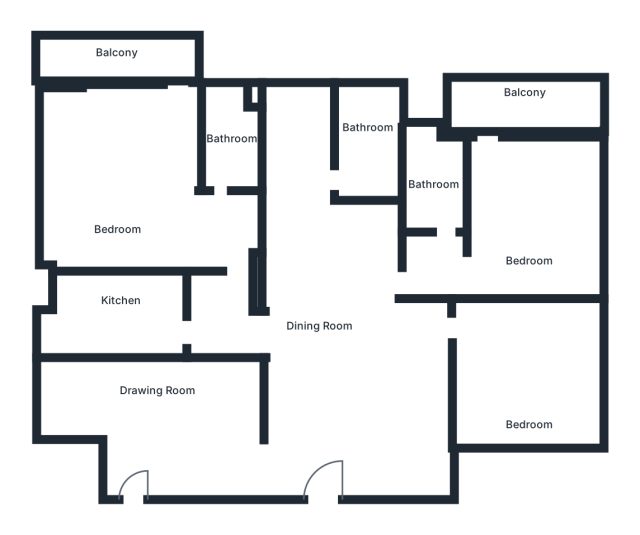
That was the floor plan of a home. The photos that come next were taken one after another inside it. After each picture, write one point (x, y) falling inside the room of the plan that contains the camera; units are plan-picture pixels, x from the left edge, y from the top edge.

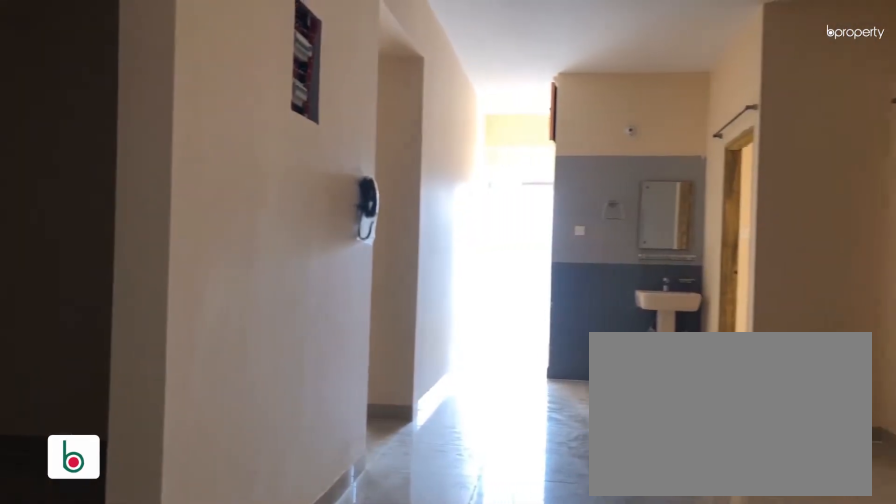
(330, 355)
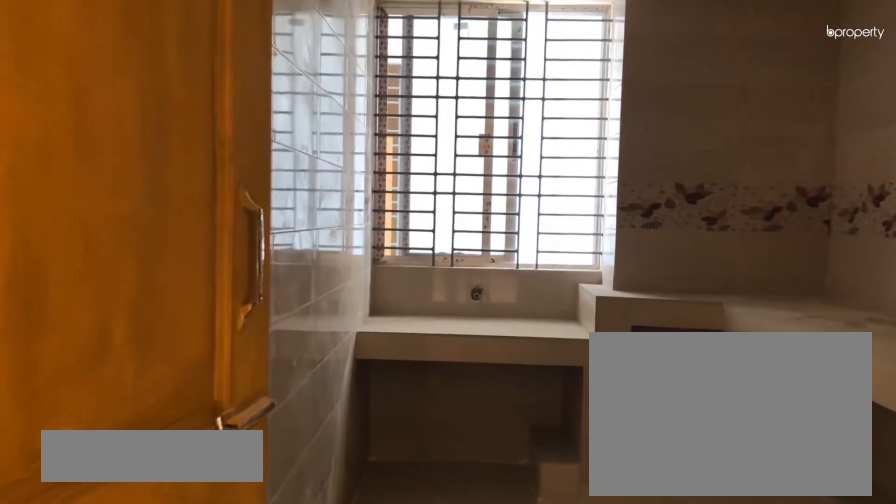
(125, 312)
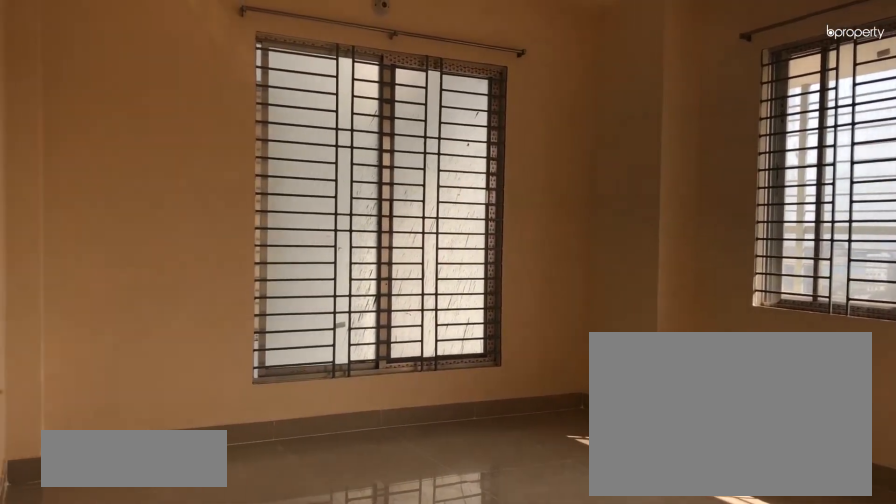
(107, 190)
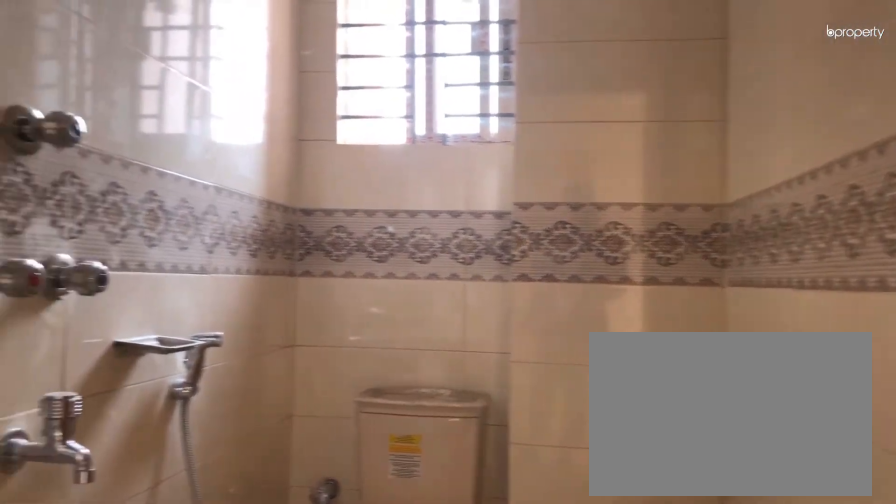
(435, 182)
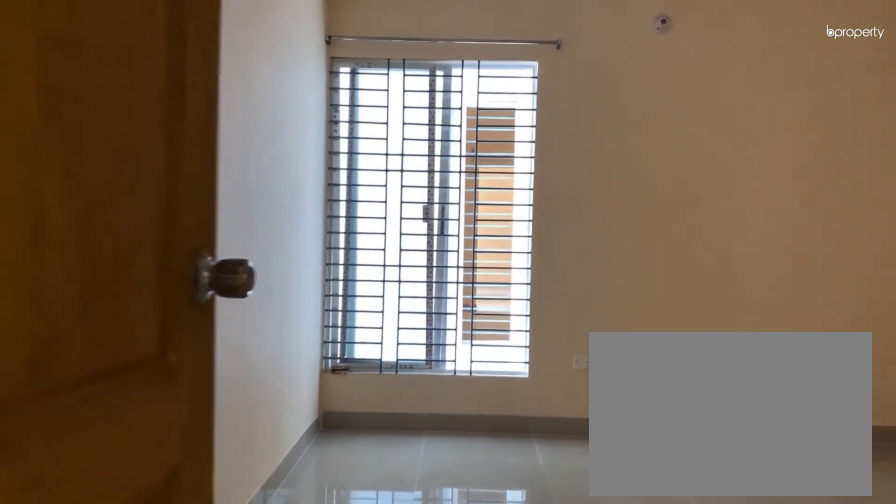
(537, 378)
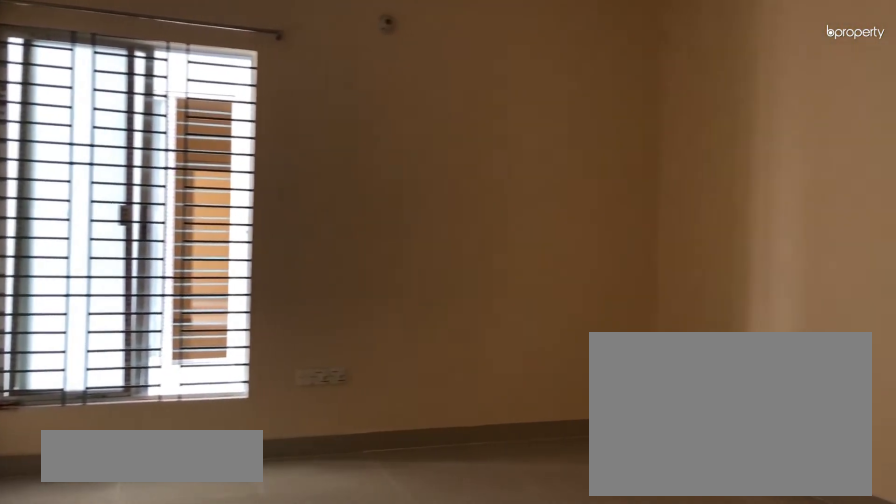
(537, 378)
